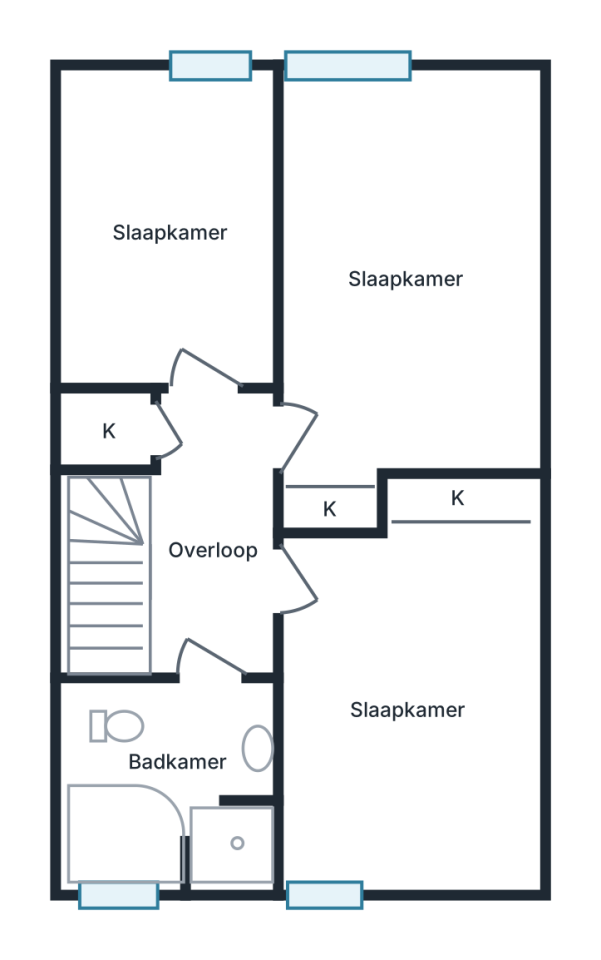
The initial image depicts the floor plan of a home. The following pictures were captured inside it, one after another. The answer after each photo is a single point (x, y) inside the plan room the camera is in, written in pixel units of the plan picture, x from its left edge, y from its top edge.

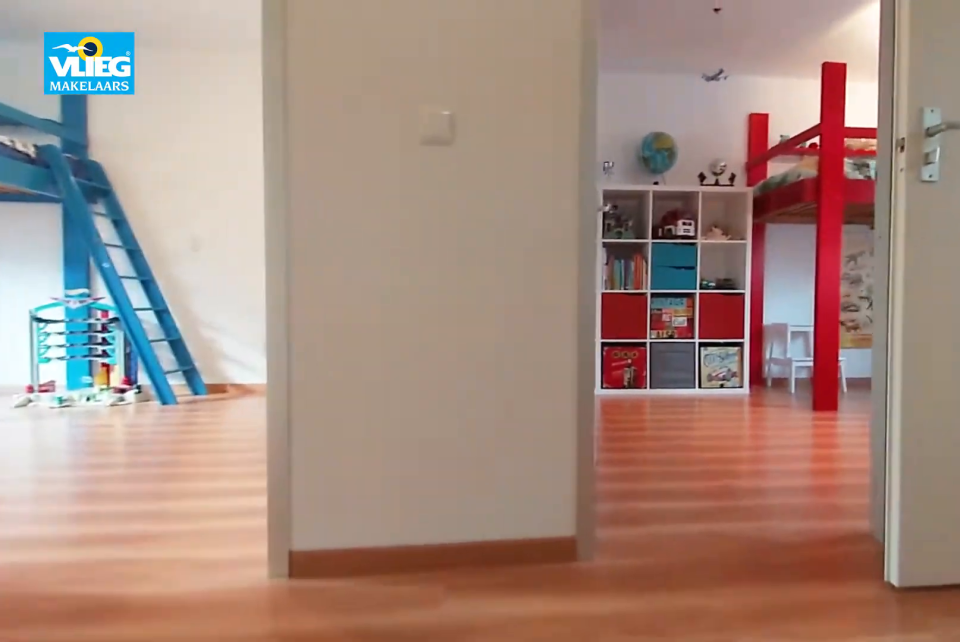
(211, 534)
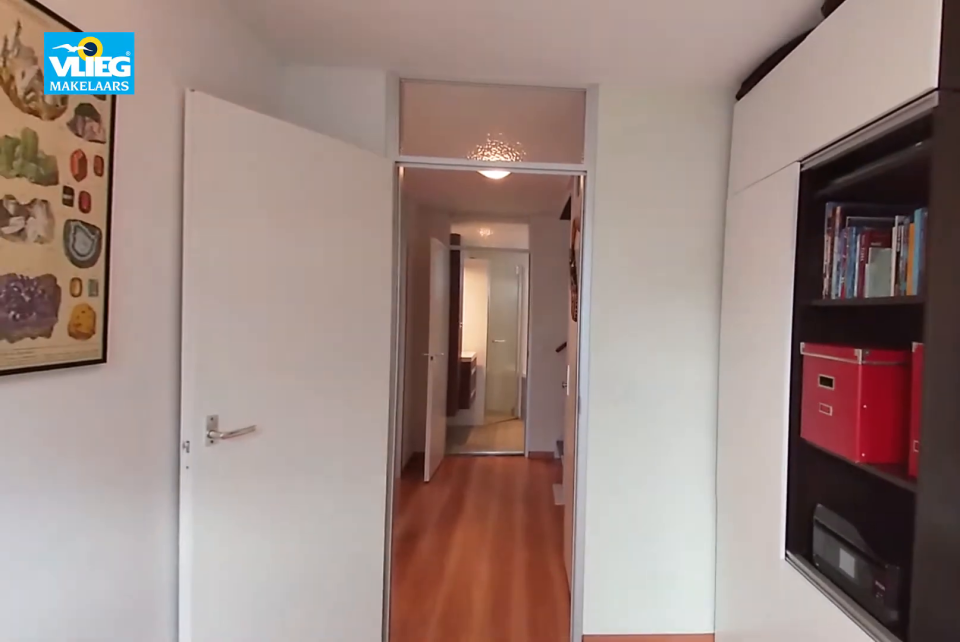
(154, 234)
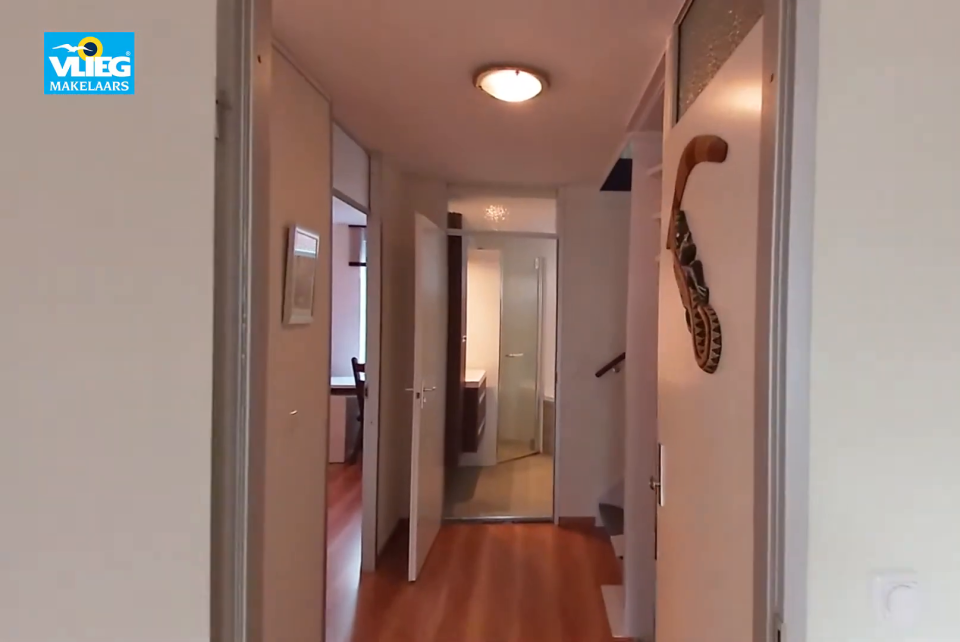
(154, 234)
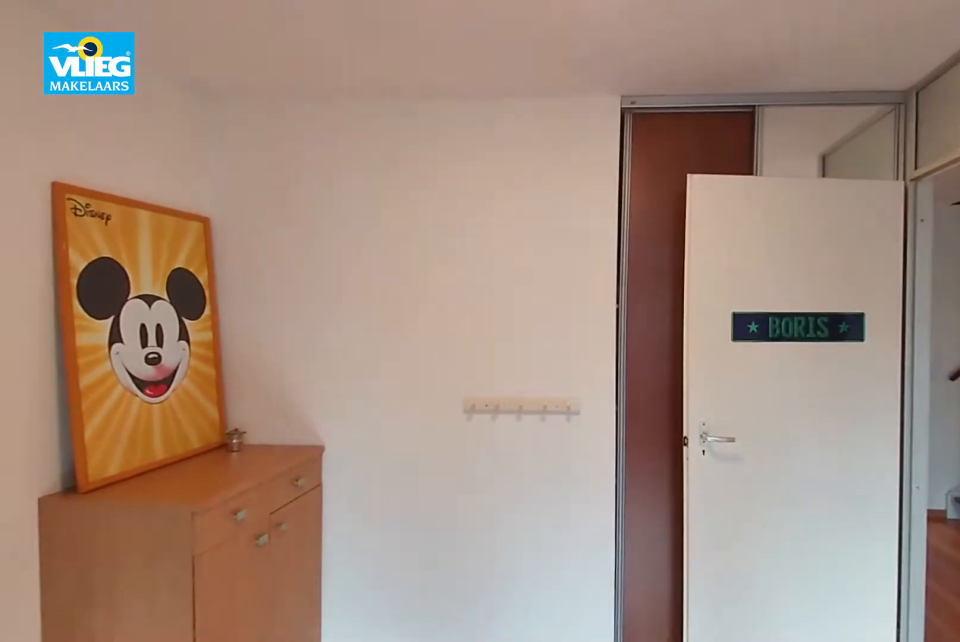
(442, 112)
